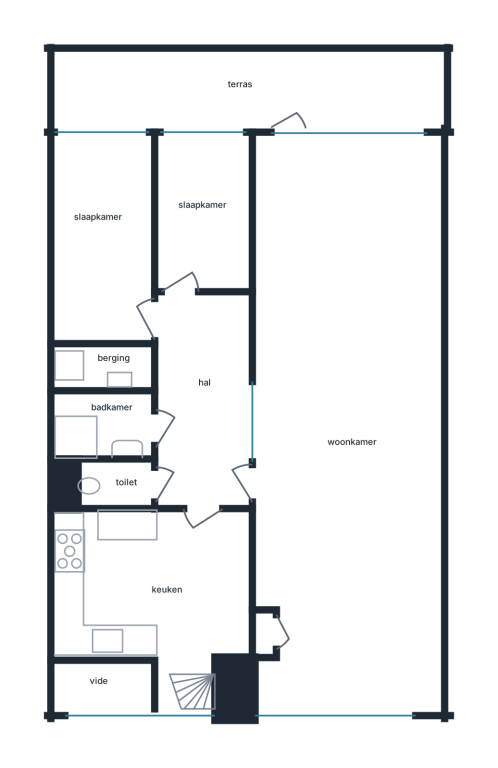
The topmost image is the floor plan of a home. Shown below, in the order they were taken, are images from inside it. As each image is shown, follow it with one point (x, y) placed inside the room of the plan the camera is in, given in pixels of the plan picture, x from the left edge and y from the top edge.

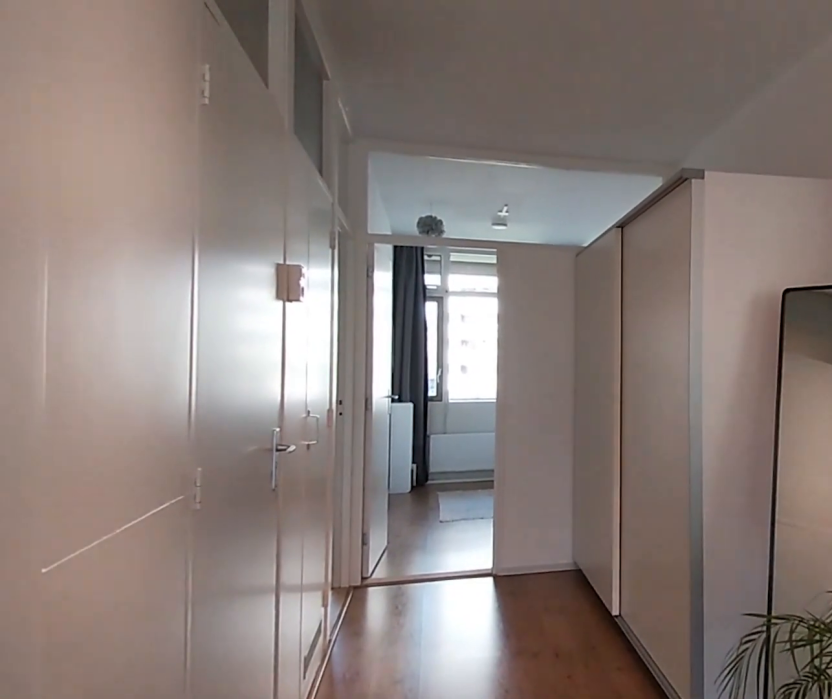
(203, 401)
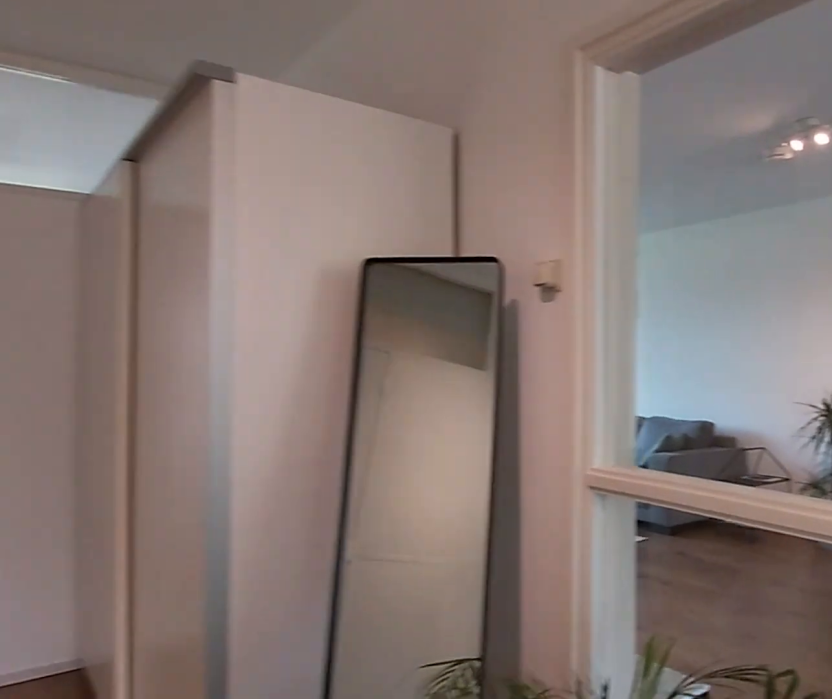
(203, 401)
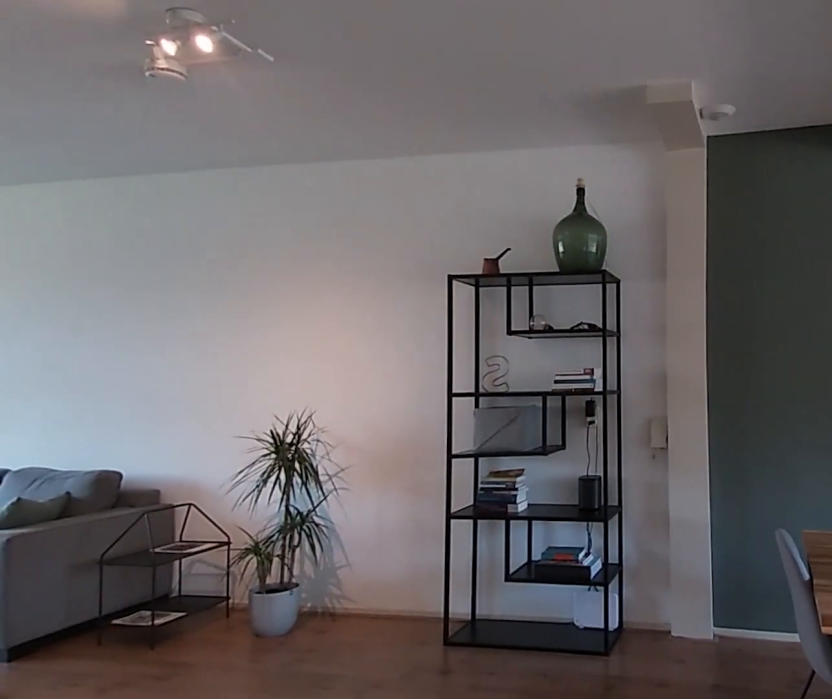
(359, 279)
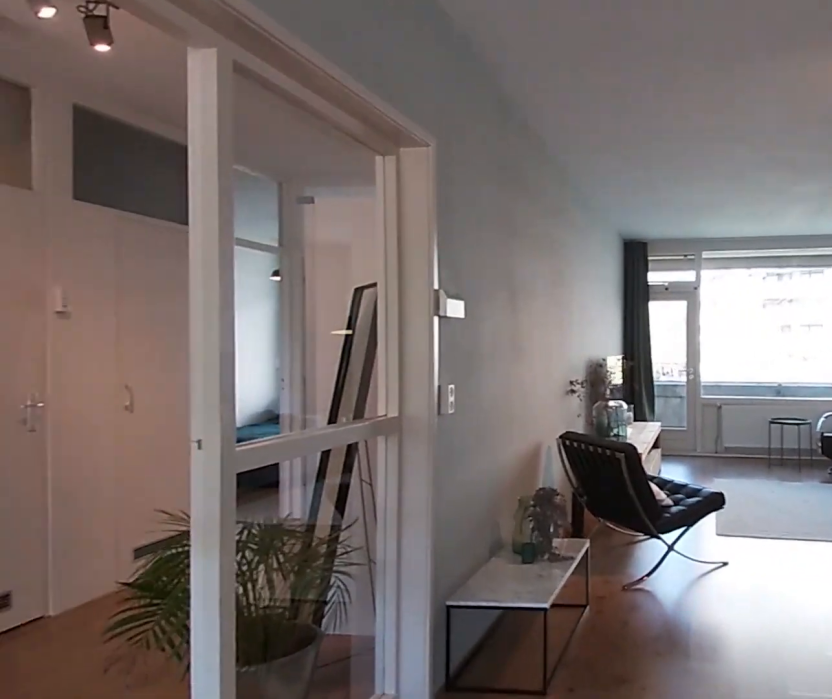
(359, 279)
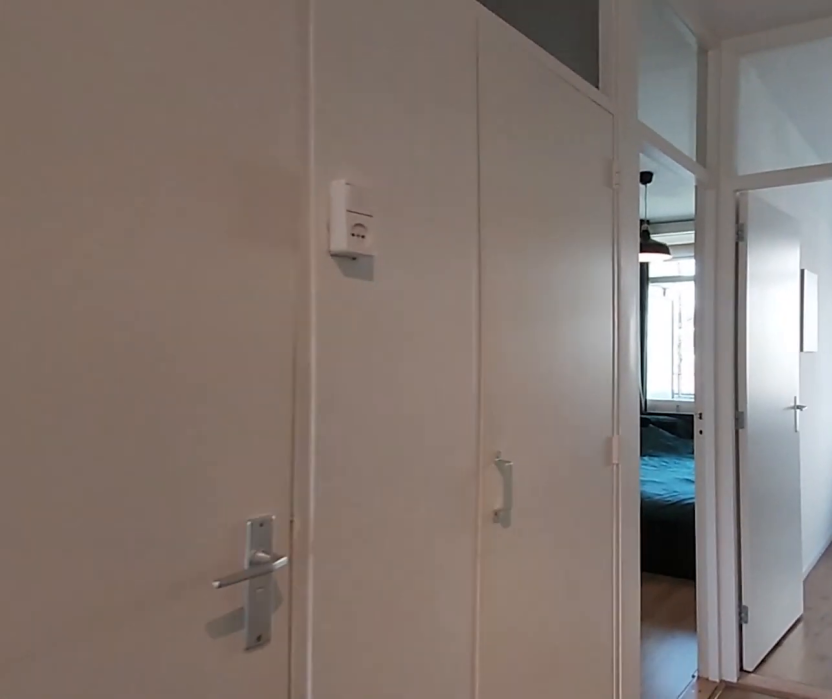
(203, 402)
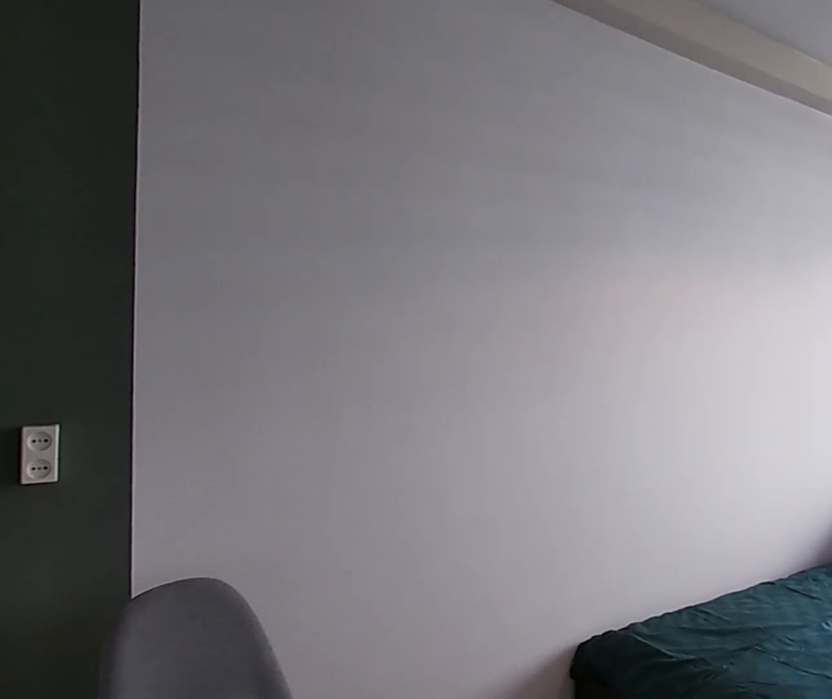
(105, 240)
